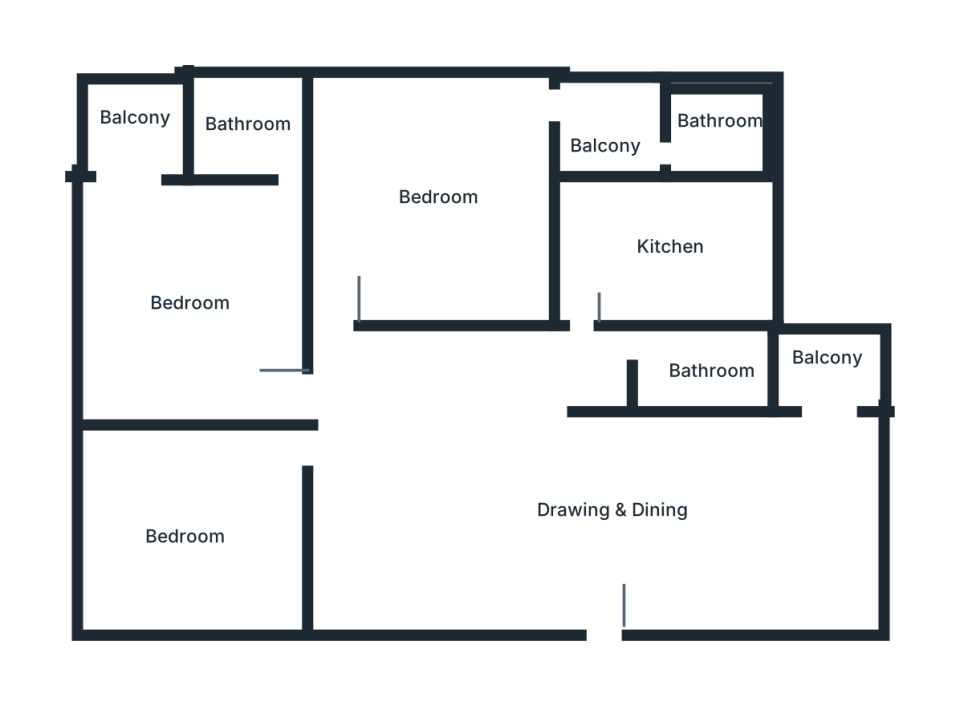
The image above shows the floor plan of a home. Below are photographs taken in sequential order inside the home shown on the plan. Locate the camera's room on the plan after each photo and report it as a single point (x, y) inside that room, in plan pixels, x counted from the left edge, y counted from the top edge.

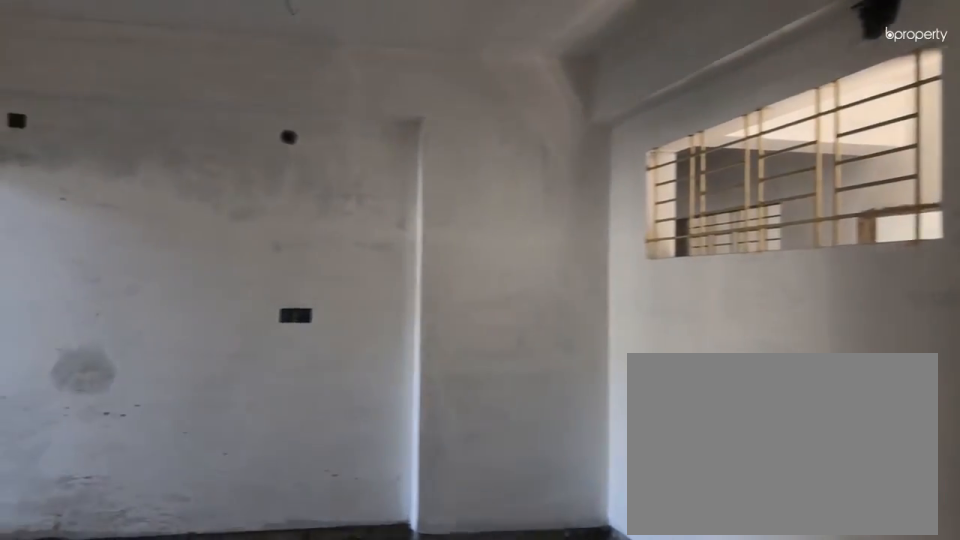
(811, 518)
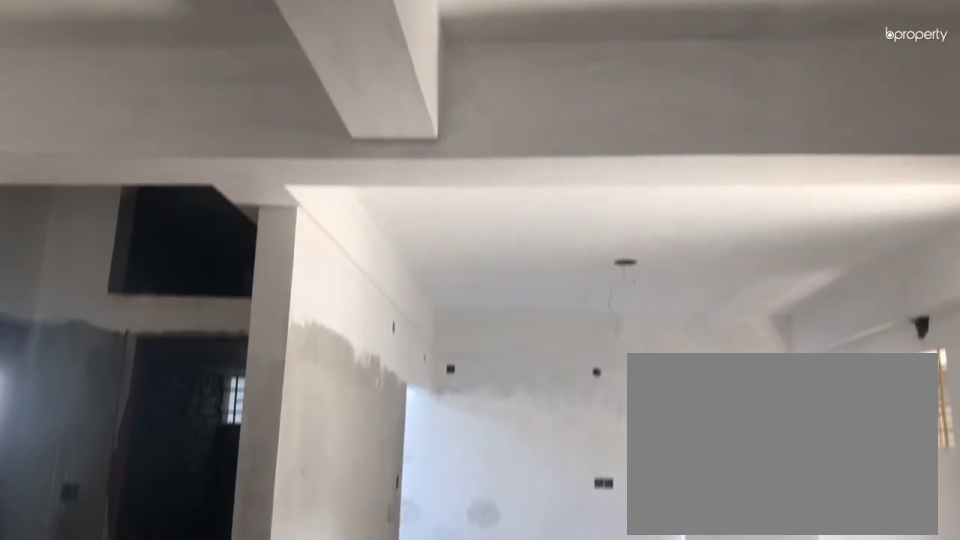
(527, 504)
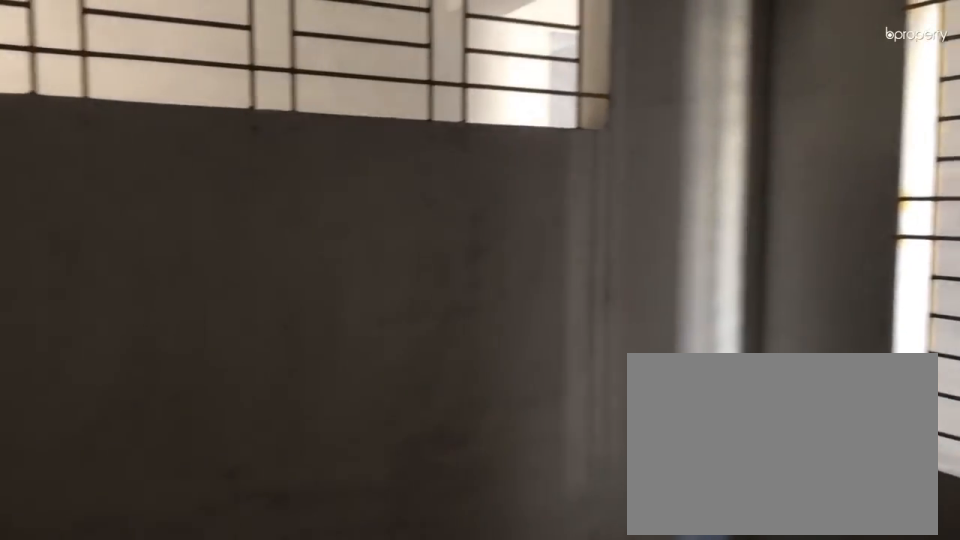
(195, 537)
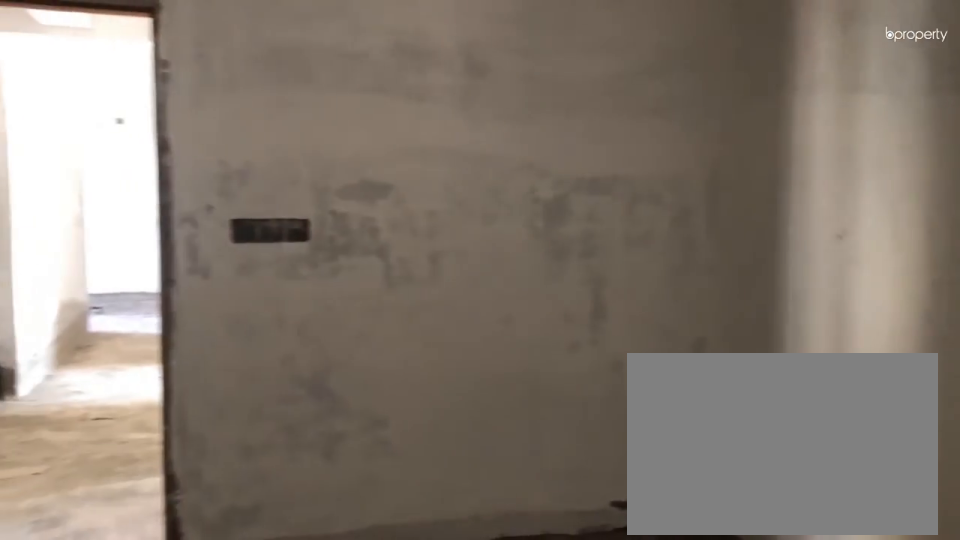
(195, 537)
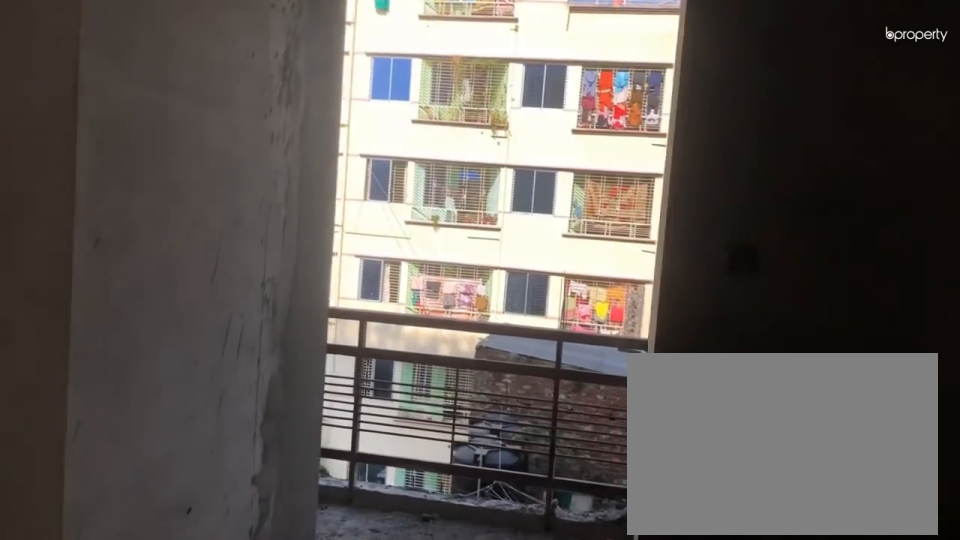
(189, 296)
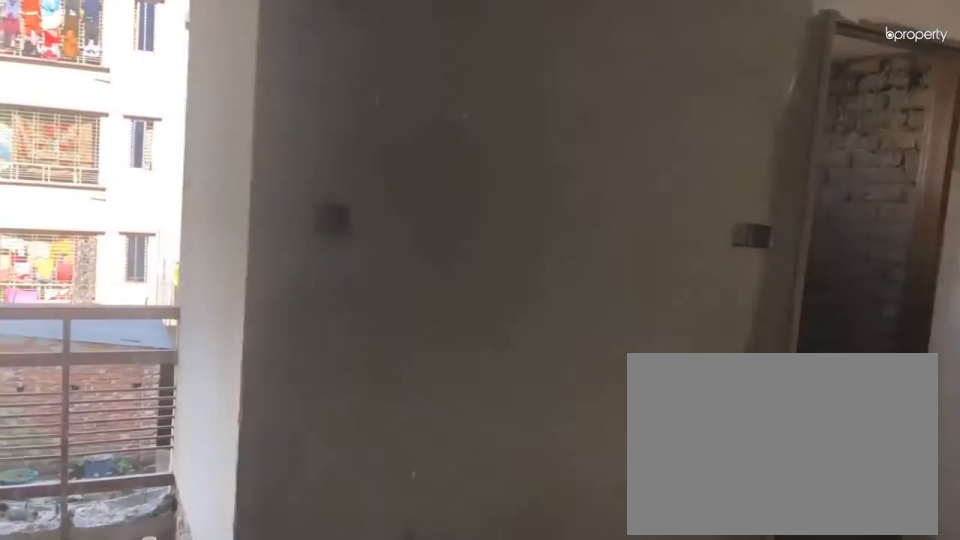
(189, 296)
